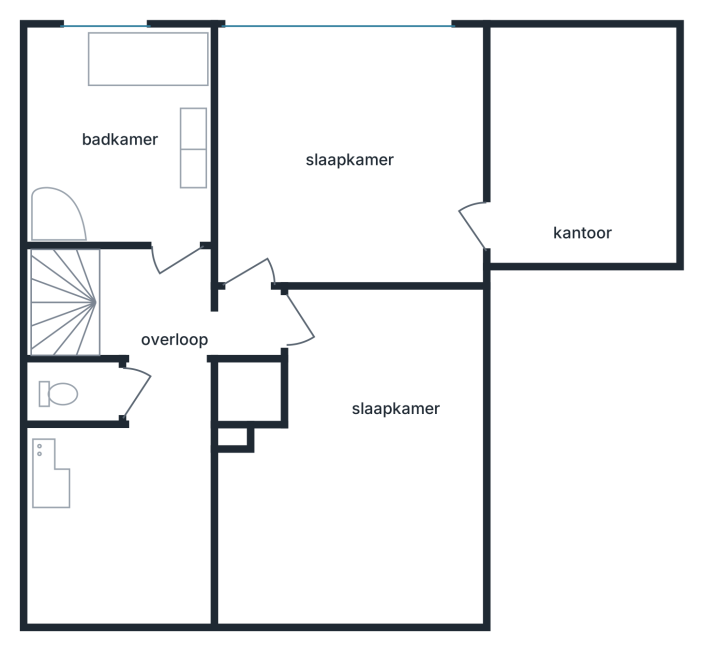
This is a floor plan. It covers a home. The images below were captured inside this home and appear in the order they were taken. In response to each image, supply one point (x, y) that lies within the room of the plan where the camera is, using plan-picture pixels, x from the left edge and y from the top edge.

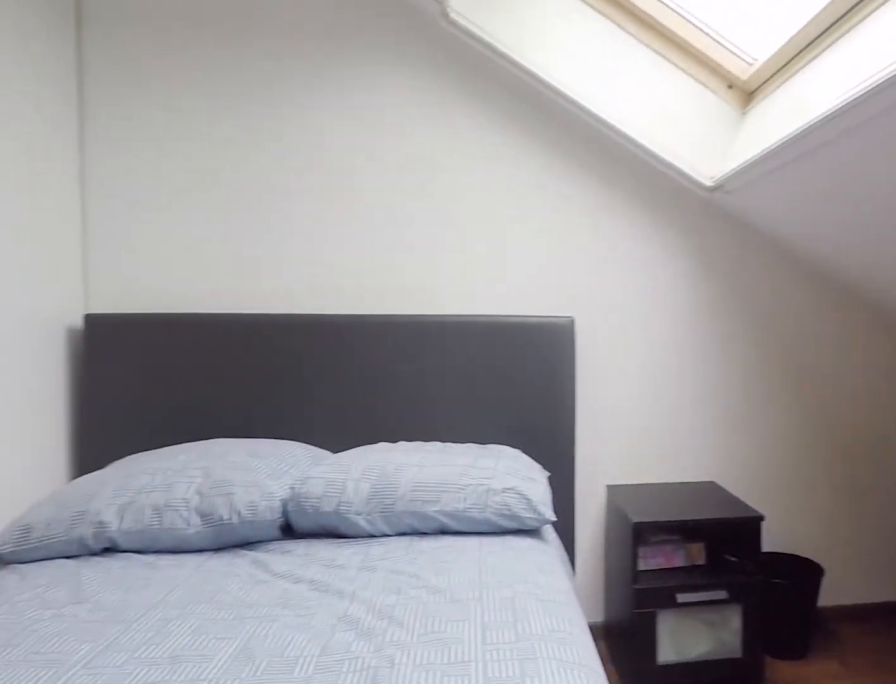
(369, 412)
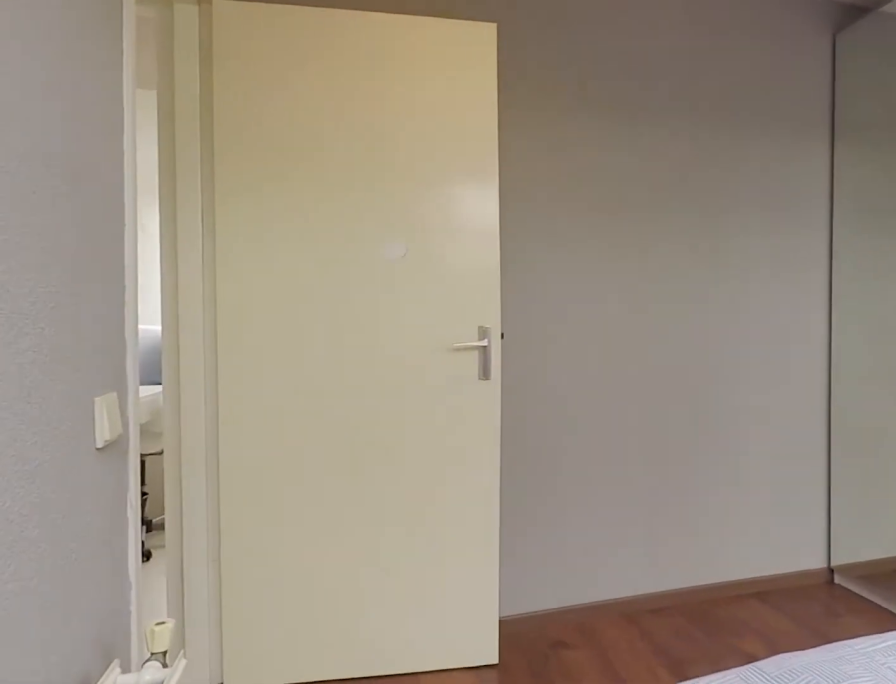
(369, 412)
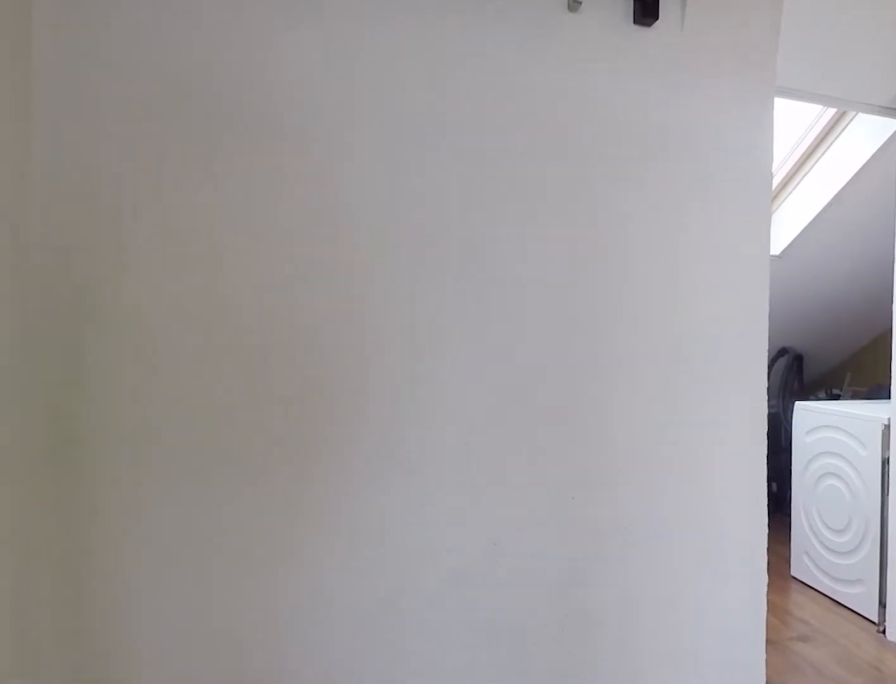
(154, 390)
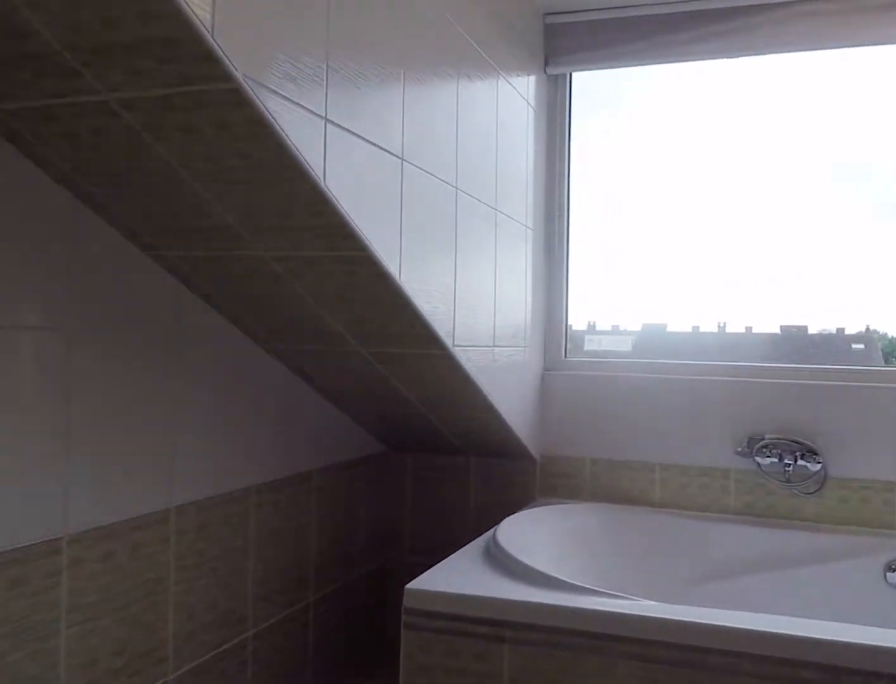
(126, 139)
